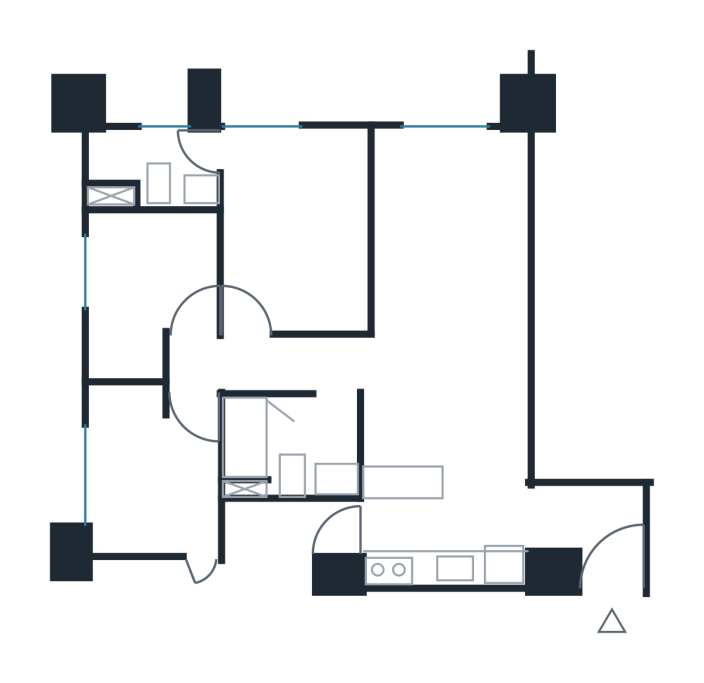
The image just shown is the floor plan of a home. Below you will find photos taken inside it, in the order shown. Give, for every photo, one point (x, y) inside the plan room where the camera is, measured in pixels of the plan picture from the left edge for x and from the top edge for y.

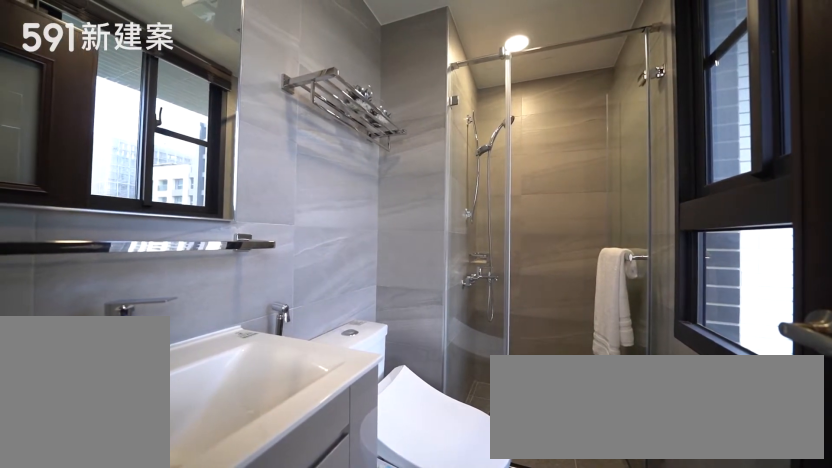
(151, 165)
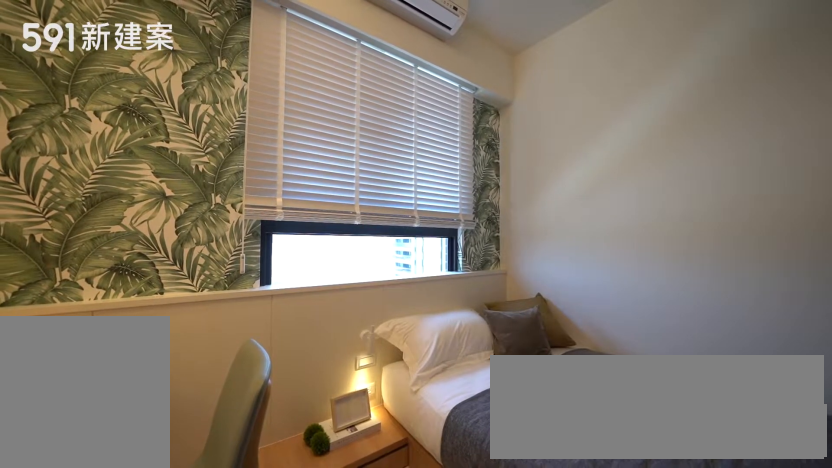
(150, 287)
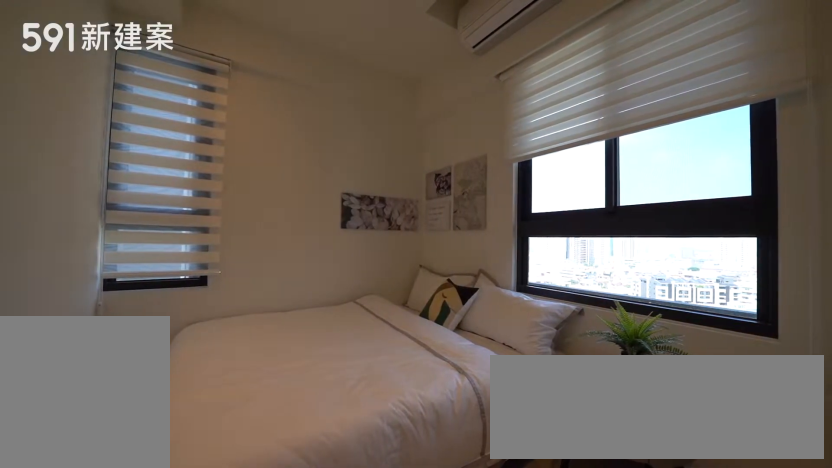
(151, 469)
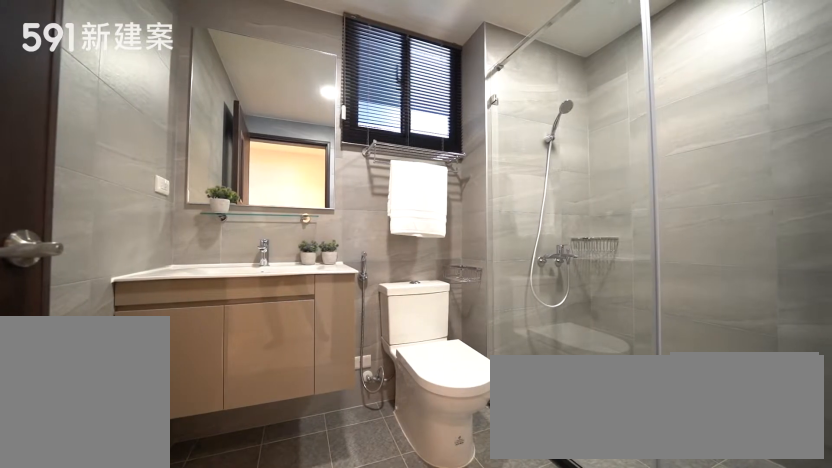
(288, 448)
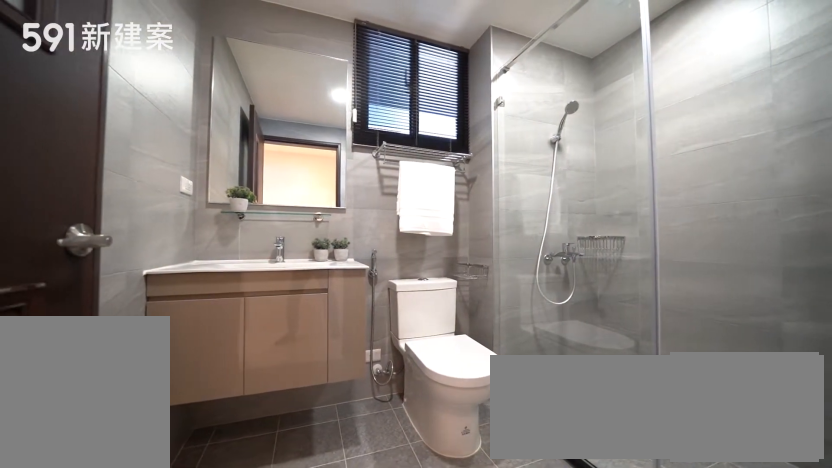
(288, 448)
